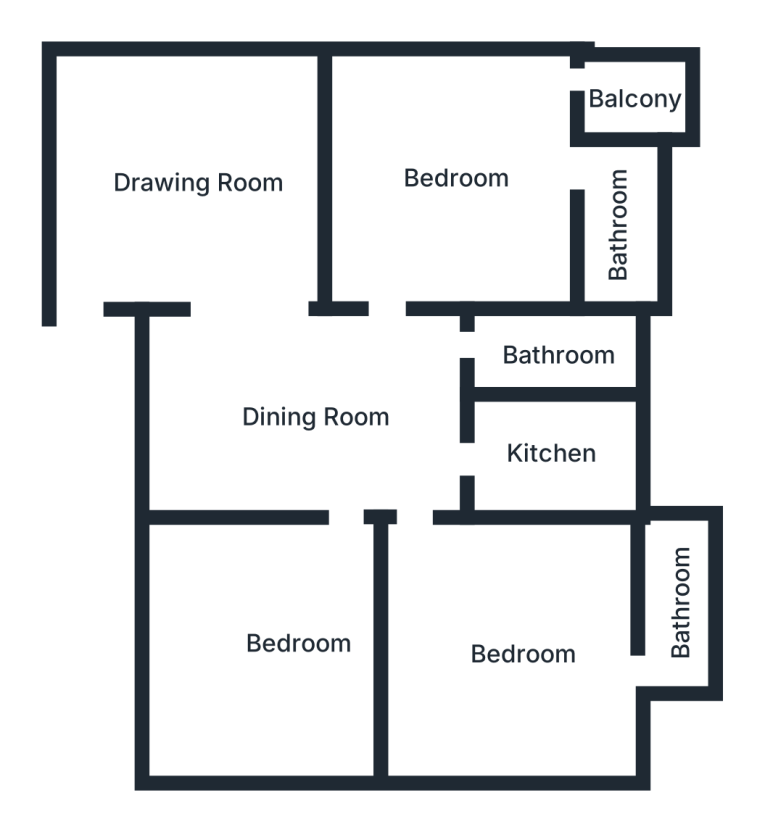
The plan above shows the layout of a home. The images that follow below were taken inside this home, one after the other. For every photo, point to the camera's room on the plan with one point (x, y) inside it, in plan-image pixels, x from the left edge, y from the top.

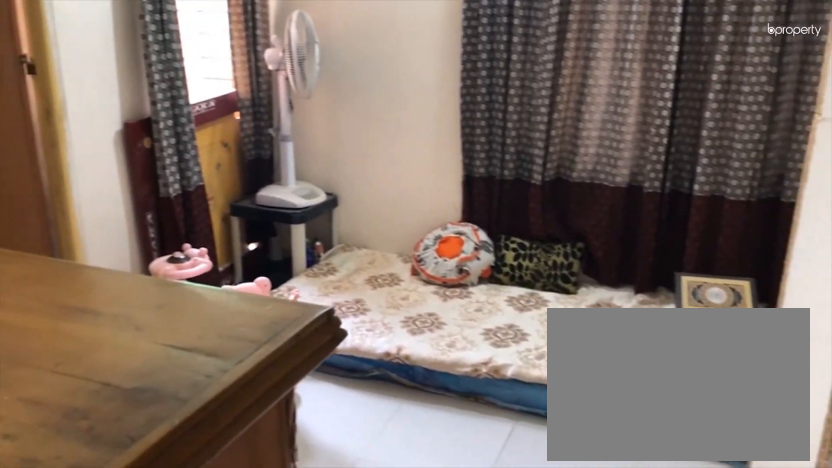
(525, 662)
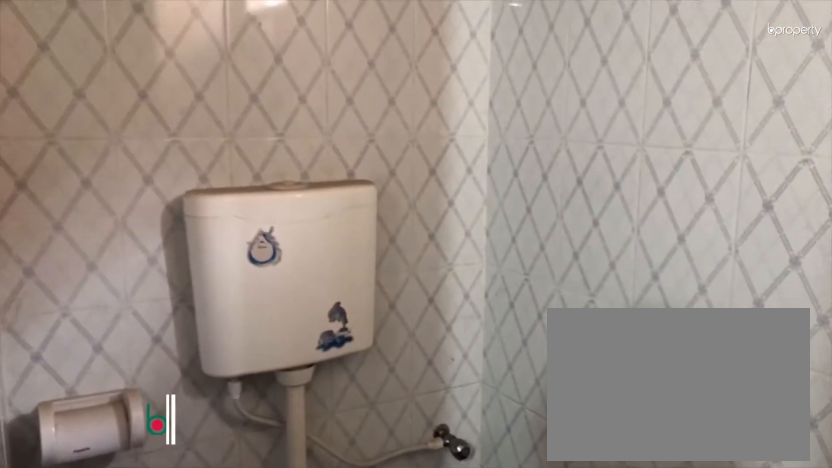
(679, 608)
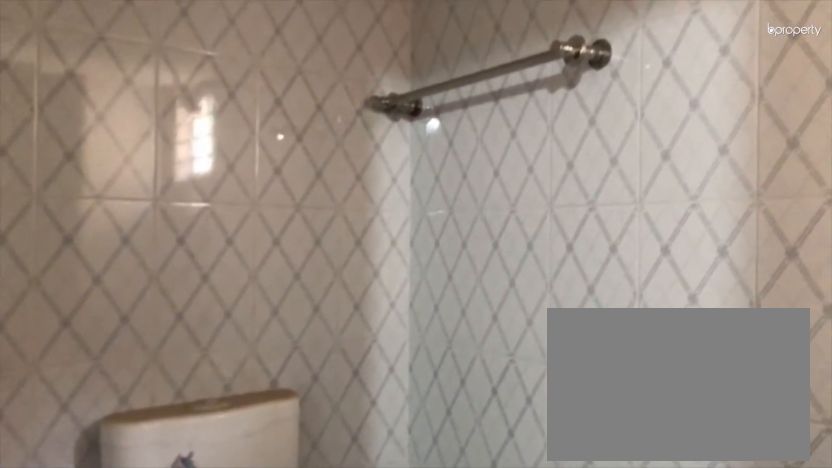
(679, 608)
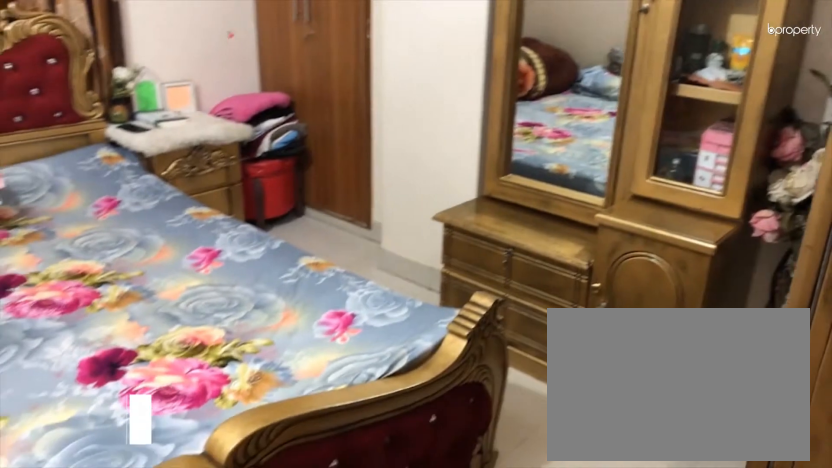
(296, 645)
